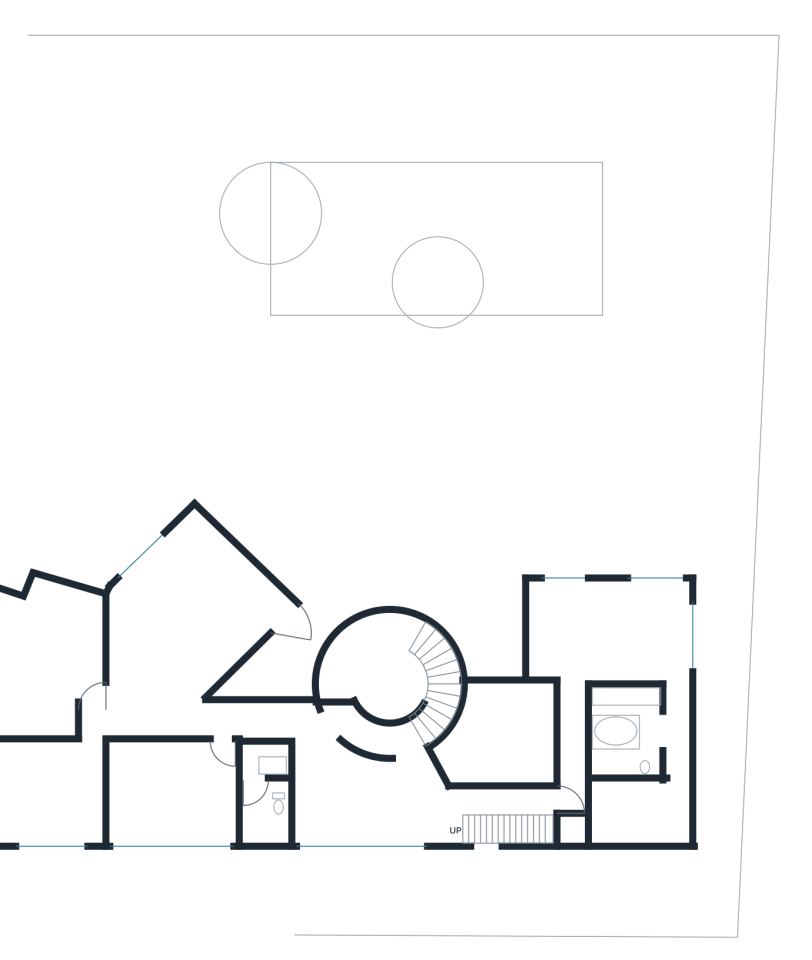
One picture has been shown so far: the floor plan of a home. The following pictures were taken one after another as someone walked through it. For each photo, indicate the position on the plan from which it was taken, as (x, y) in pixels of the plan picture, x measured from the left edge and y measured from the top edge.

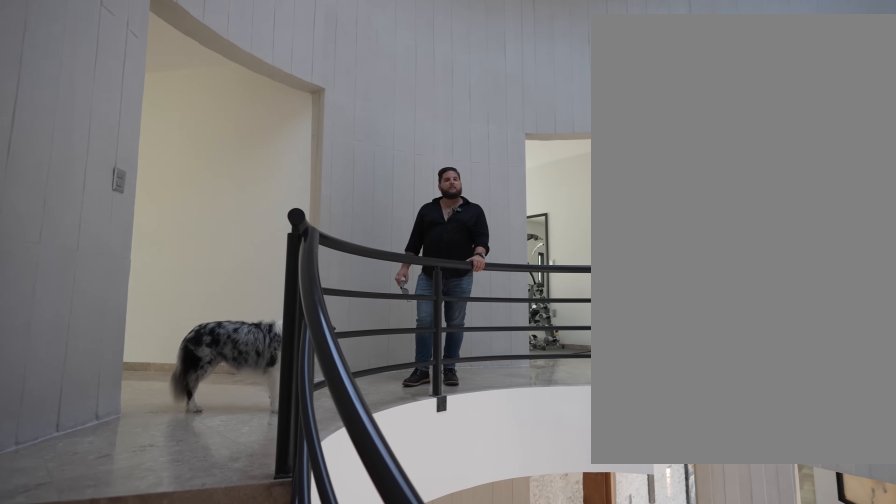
(435, 702)
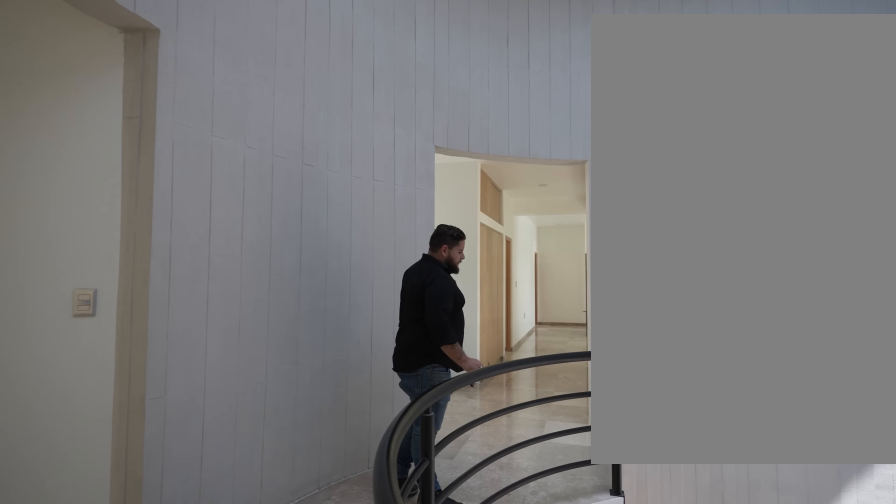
(419, 725)
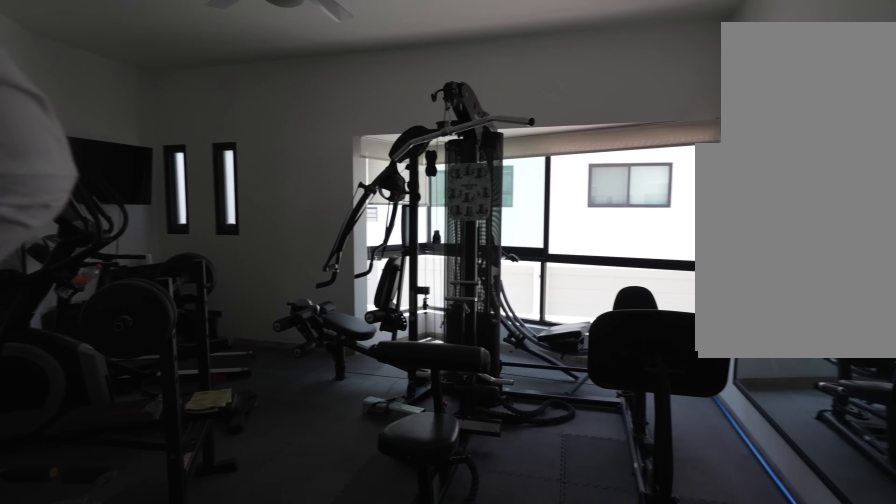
(327, 741)
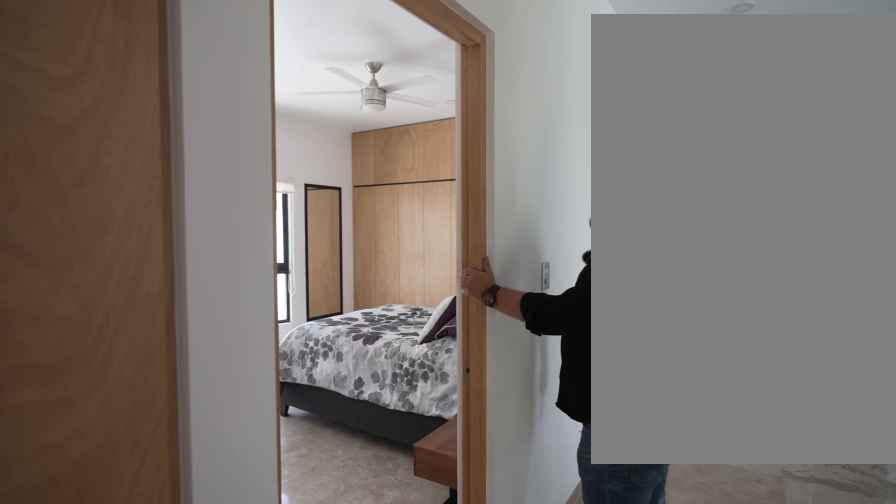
(320, 741)
